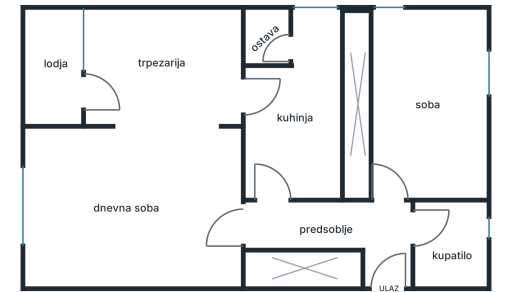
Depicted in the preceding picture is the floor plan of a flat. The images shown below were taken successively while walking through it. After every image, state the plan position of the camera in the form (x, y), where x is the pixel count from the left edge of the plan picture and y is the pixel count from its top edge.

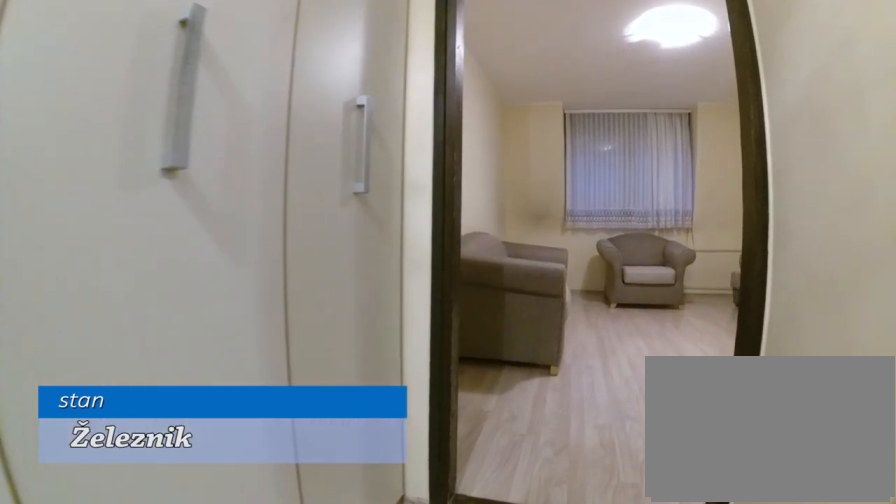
(308, 226)
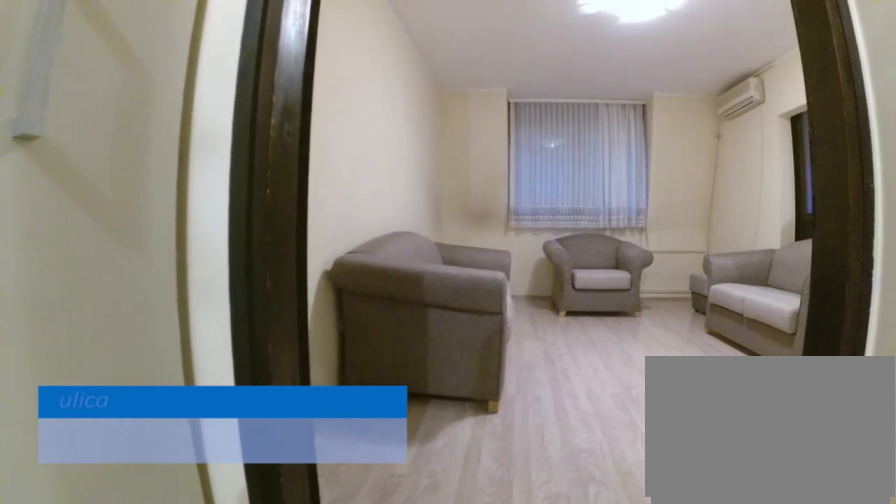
(271, 226)
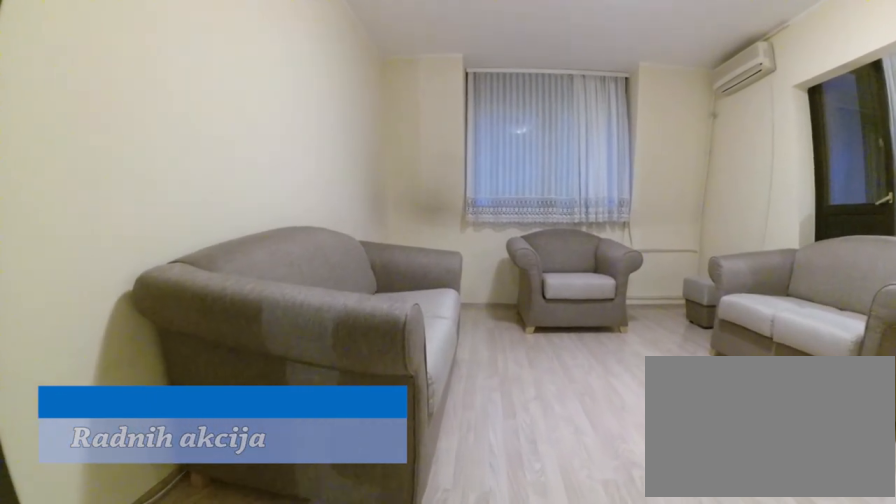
(236, 226)
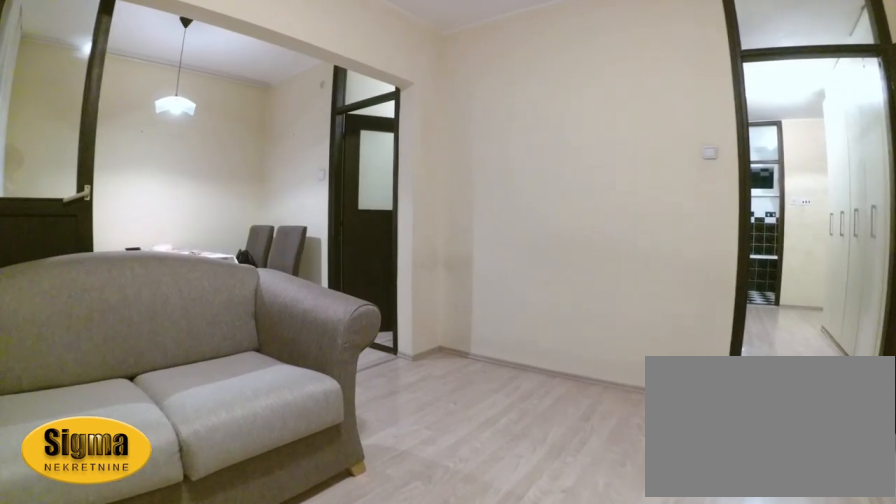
(90, 229)
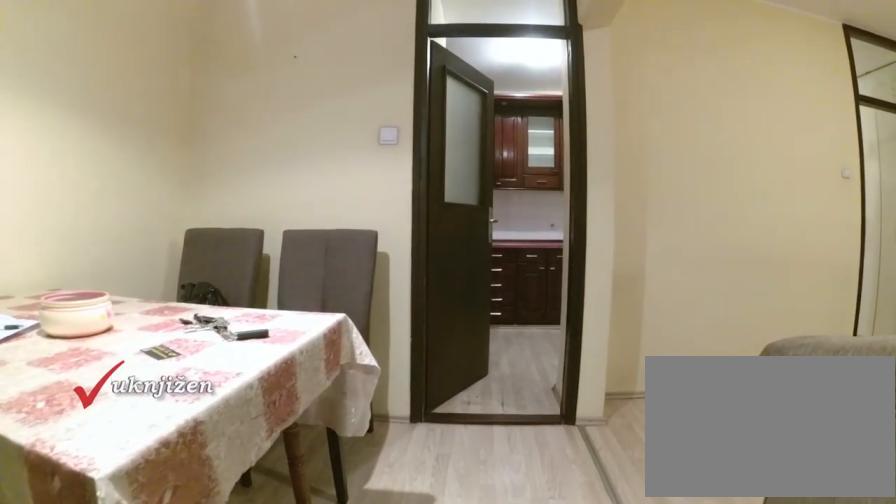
(135, 94)
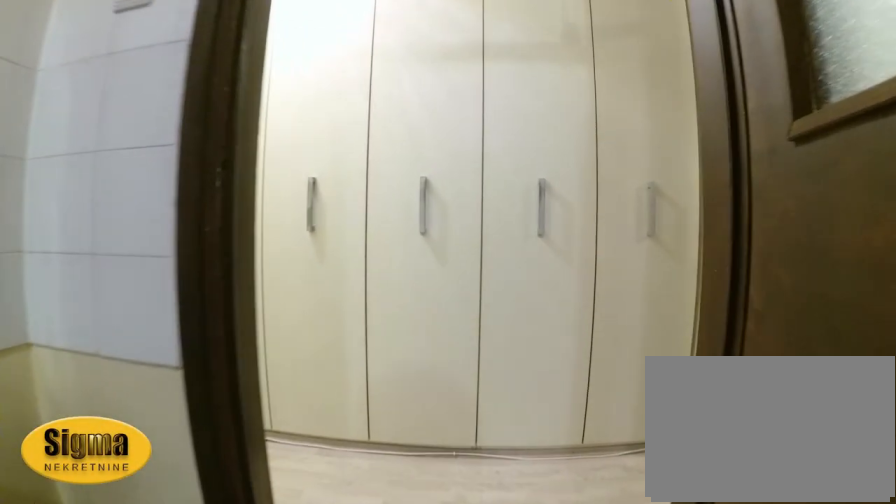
(284, 157)
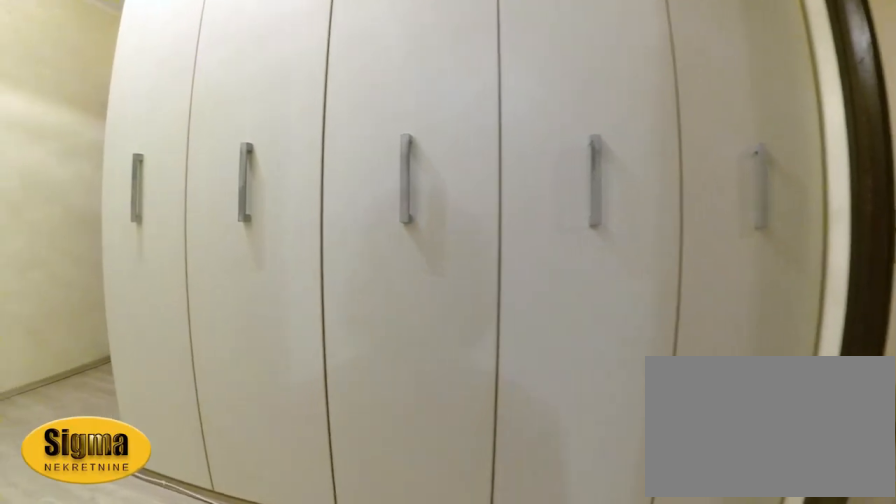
(273, 183)
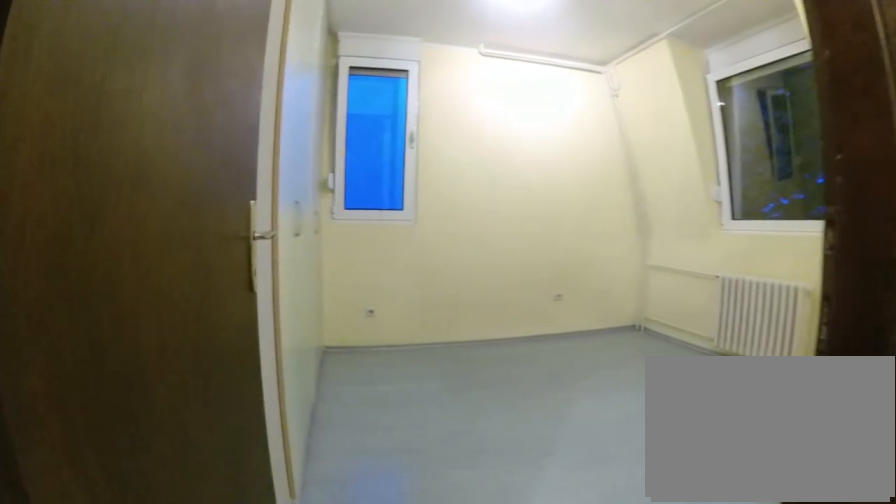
(374, 225)
